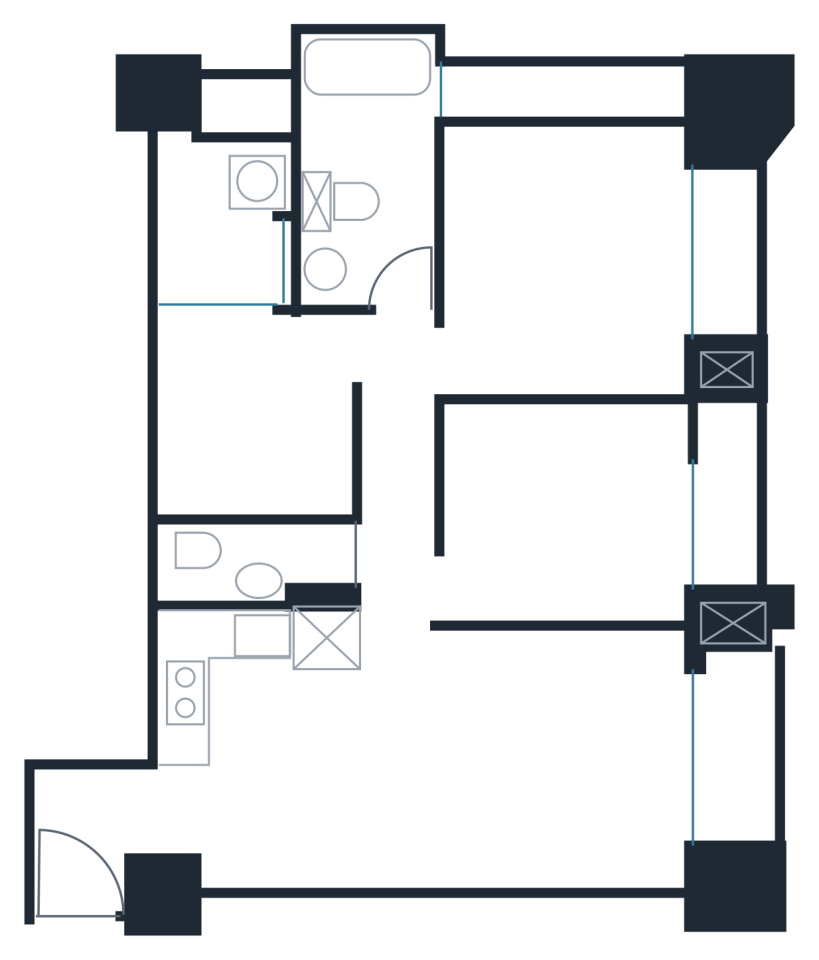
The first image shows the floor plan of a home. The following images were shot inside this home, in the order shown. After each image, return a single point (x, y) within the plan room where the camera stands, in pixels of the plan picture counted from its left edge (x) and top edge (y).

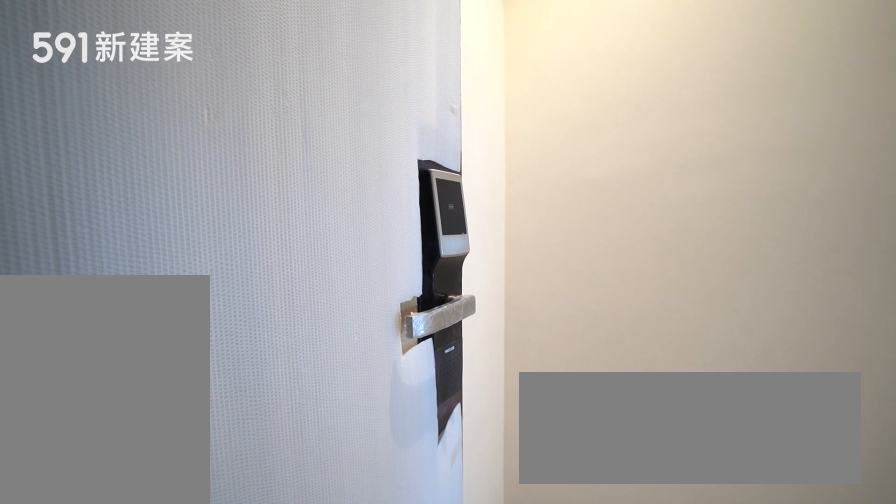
(96, 836)
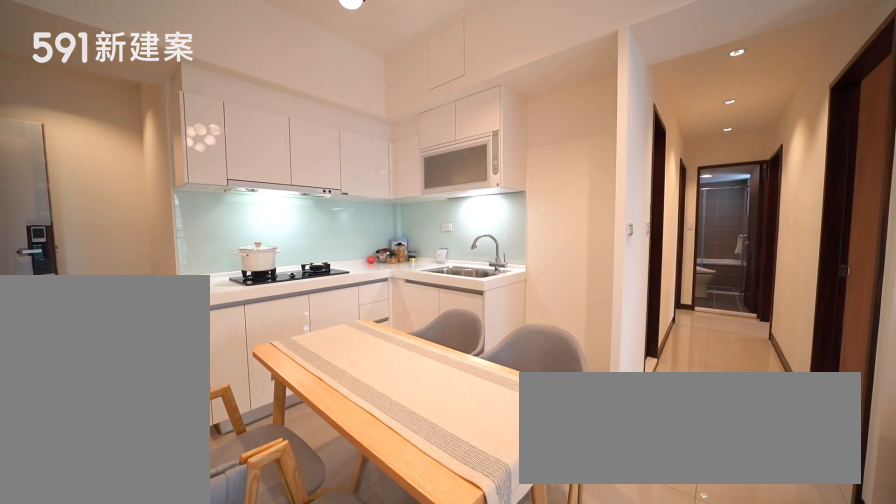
(334, 779)
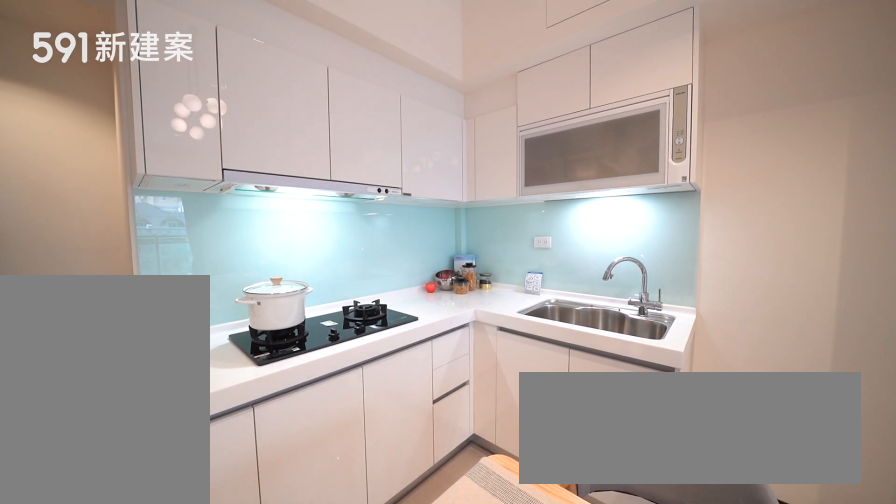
(254, 684)
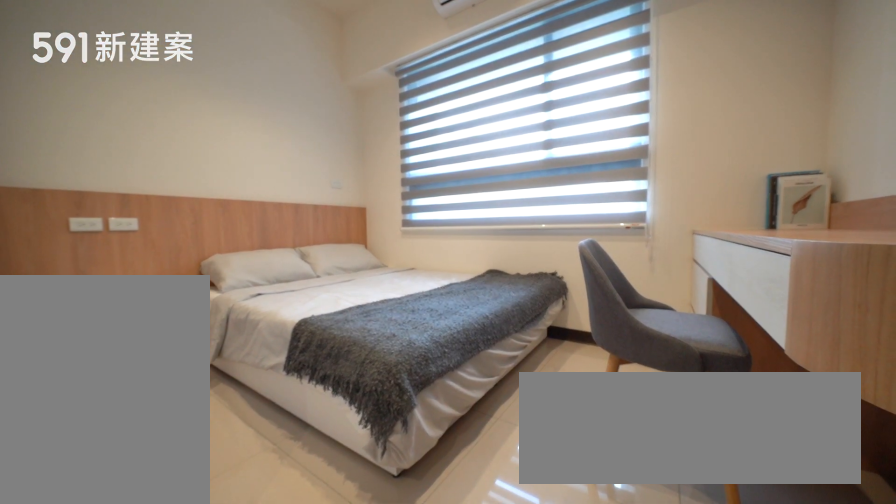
(570, 254)
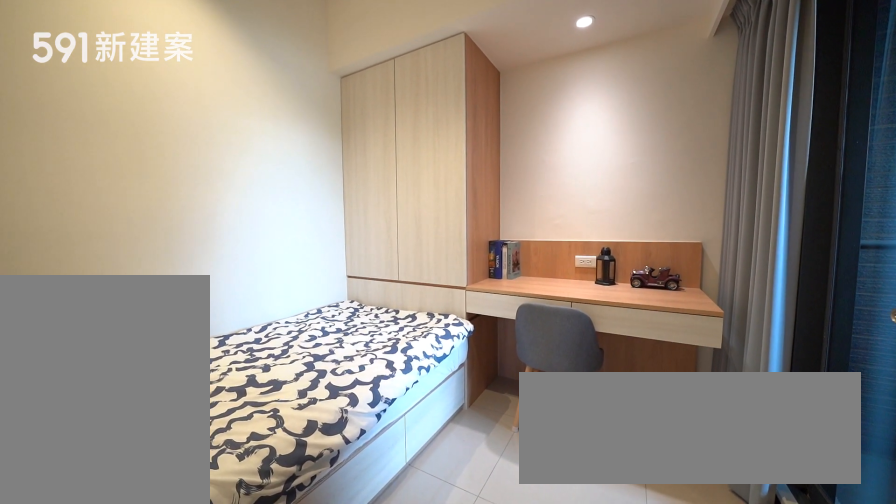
(255, 420)
